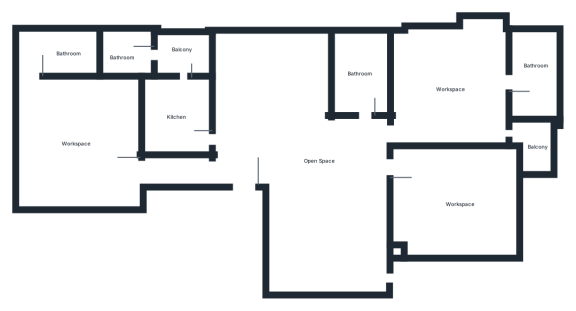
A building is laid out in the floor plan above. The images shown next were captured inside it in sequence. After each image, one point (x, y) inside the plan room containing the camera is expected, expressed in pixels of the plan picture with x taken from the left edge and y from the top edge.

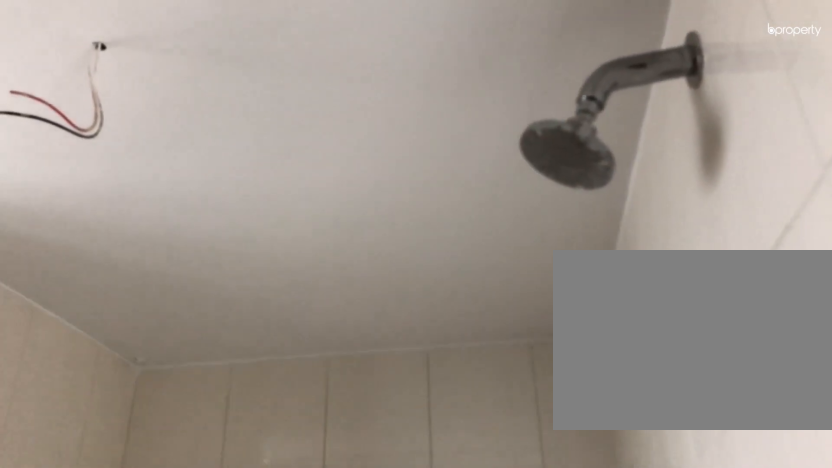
(59, 52)
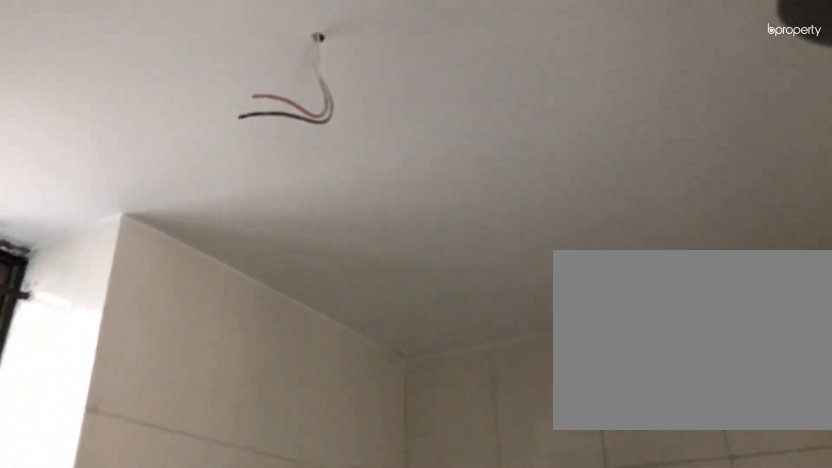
(59, 52)
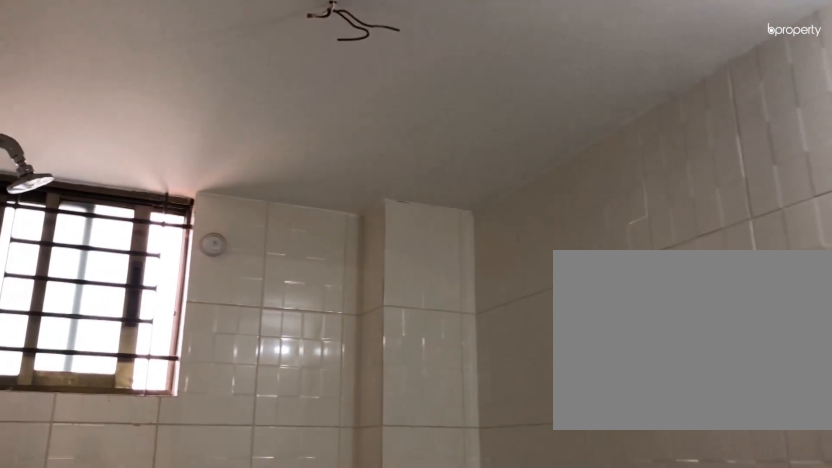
(362, 83)
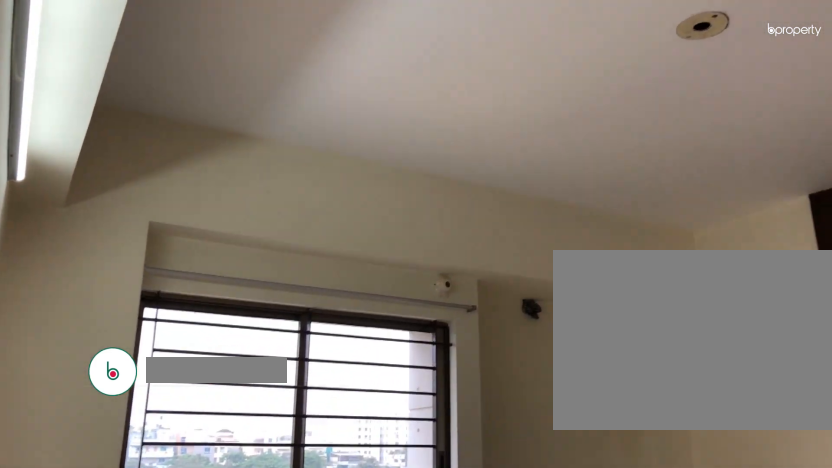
(446, 91)
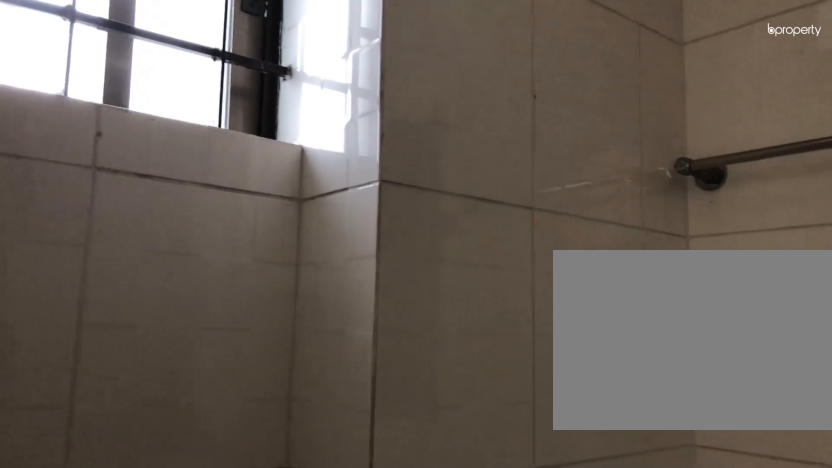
(531, 81)
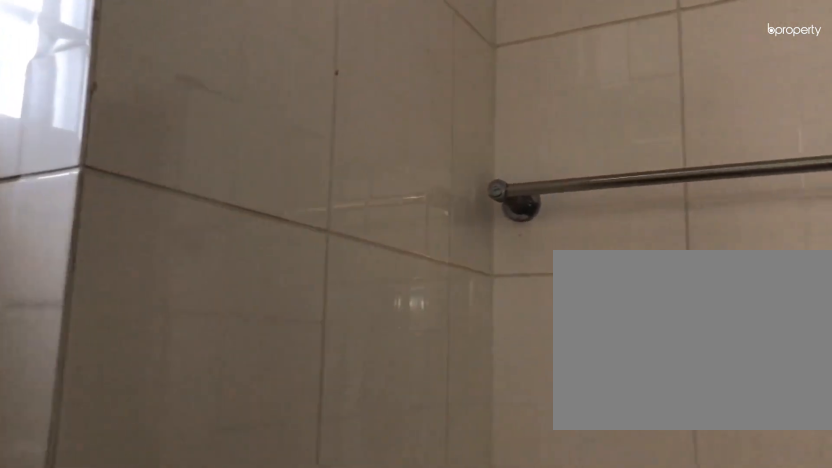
(531, 81)
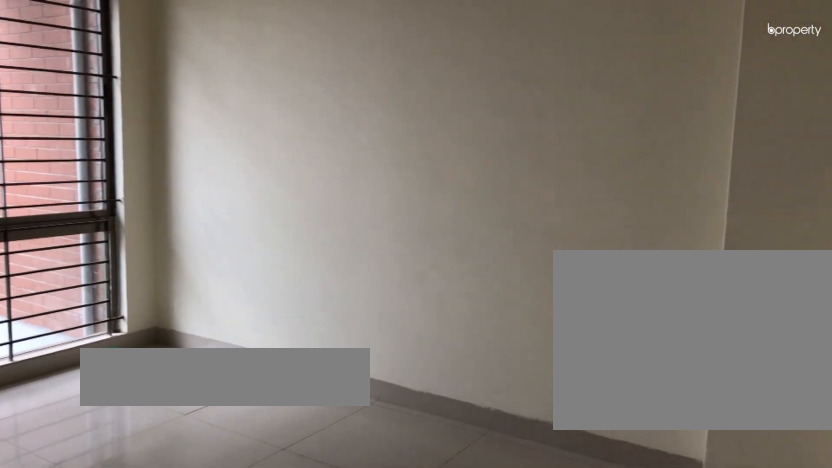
(462, 202)
